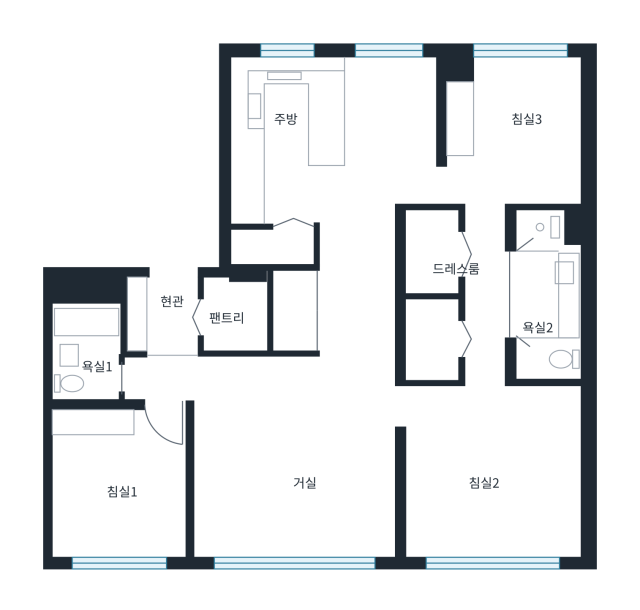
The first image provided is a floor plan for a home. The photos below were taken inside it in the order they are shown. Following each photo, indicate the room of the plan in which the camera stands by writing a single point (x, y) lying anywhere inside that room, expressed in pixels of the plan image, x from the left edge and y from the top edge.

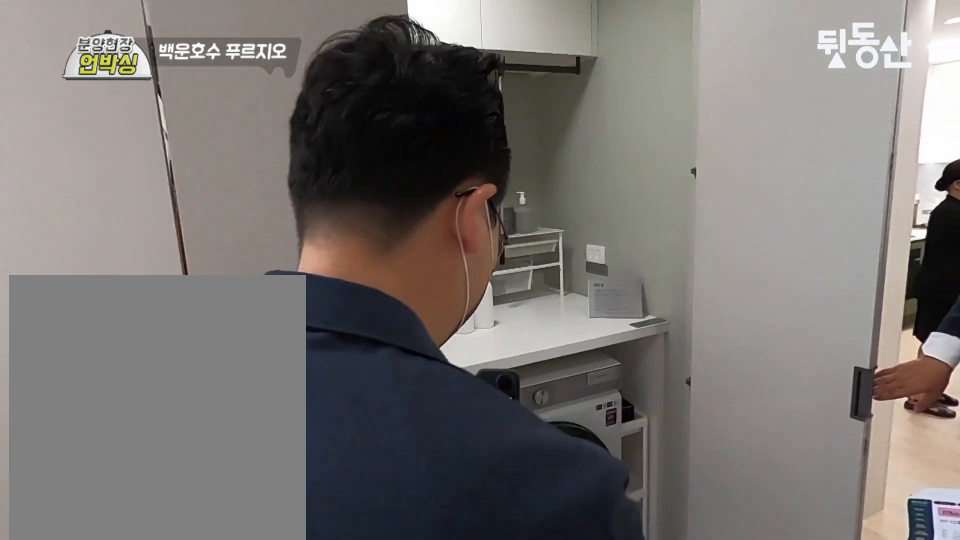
(357, 322)
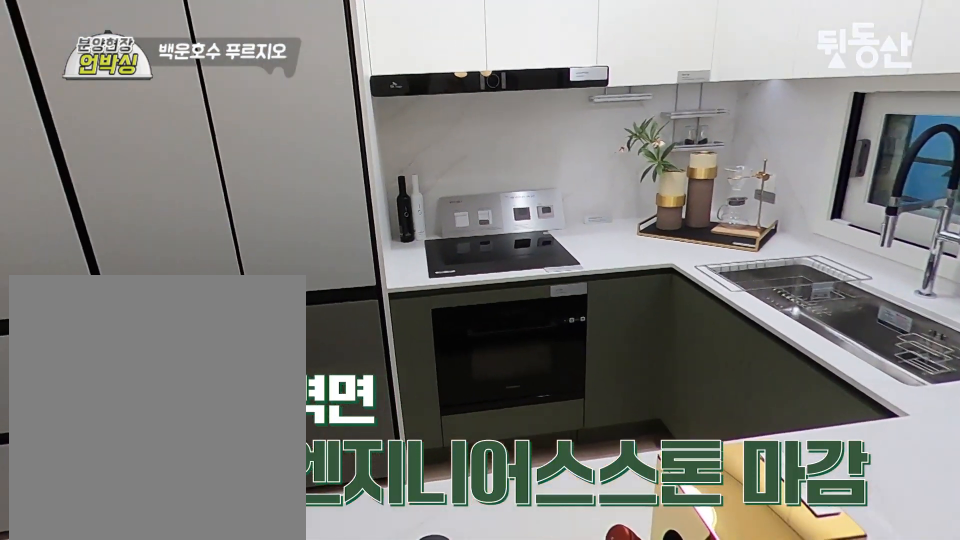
(388, 154)
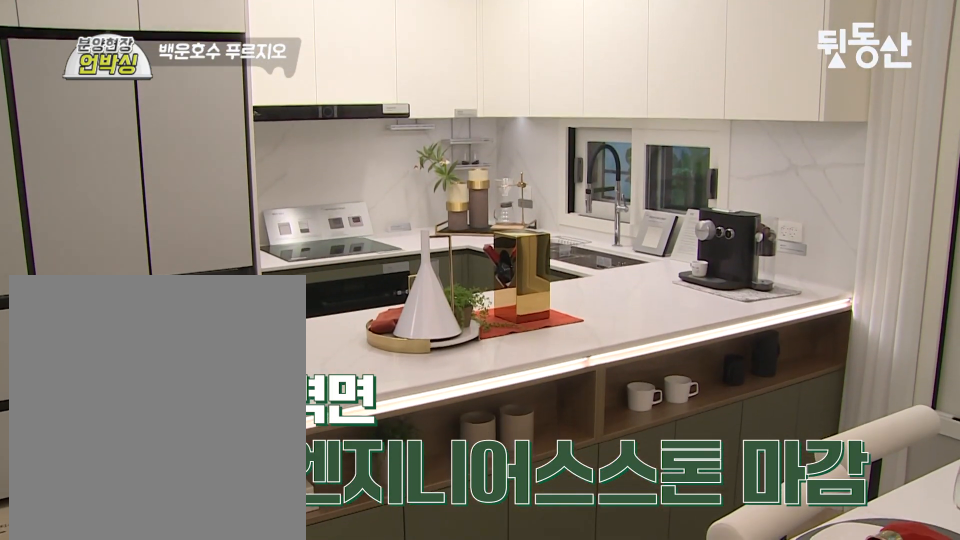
(388, 154)
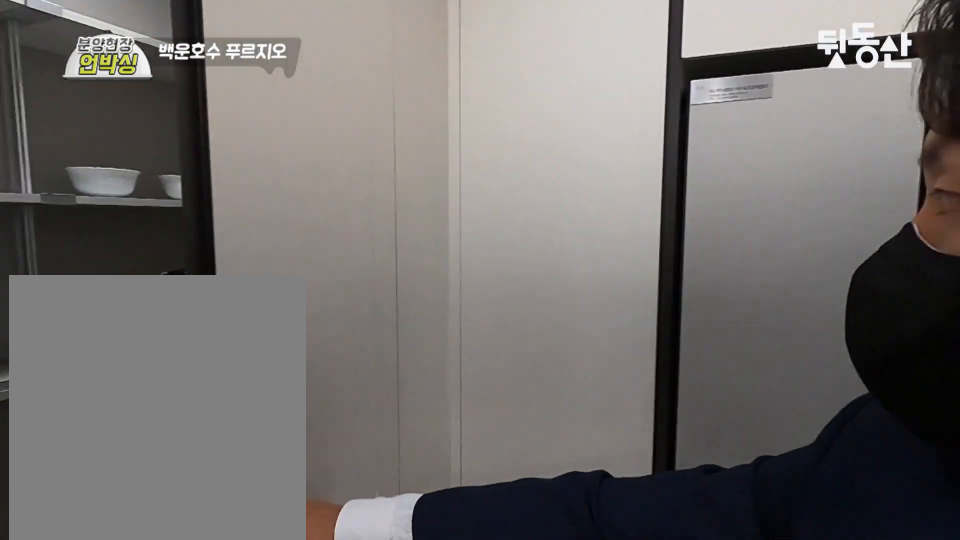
(295, 231)
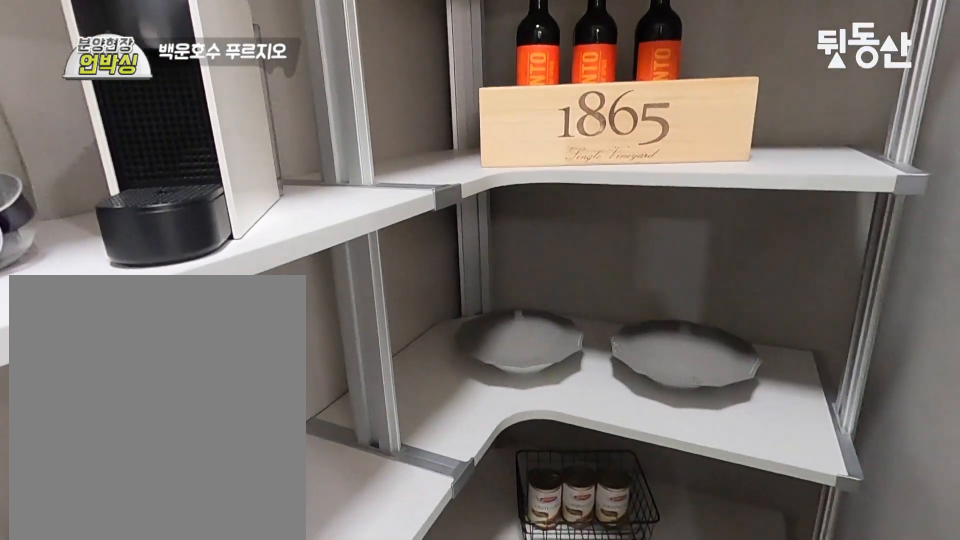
(295, 232)
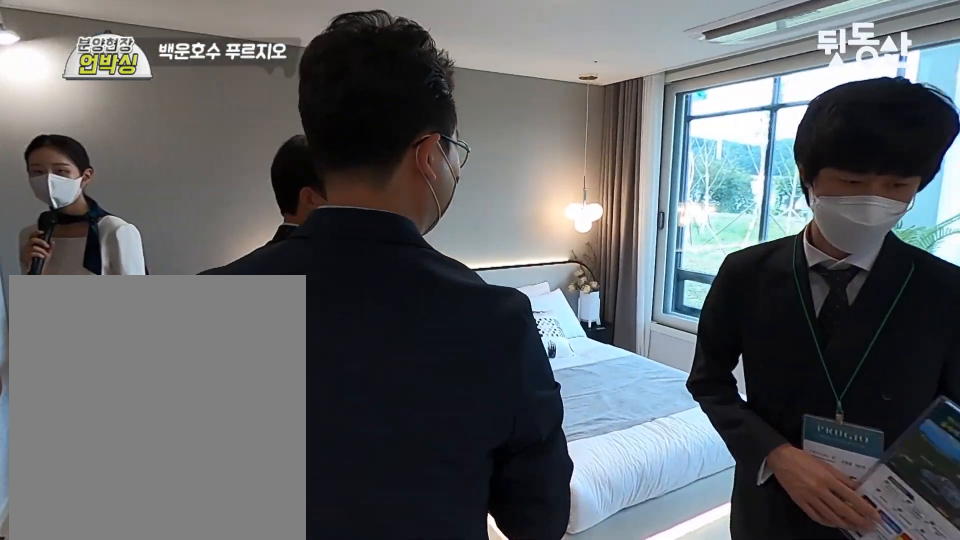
(492, 496)
